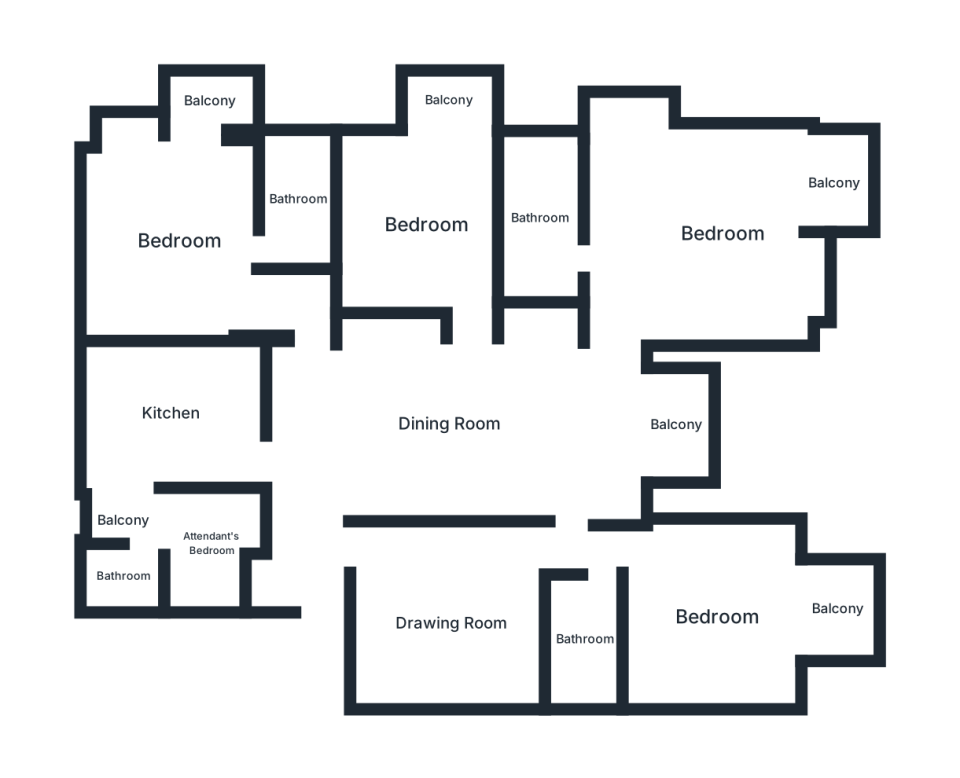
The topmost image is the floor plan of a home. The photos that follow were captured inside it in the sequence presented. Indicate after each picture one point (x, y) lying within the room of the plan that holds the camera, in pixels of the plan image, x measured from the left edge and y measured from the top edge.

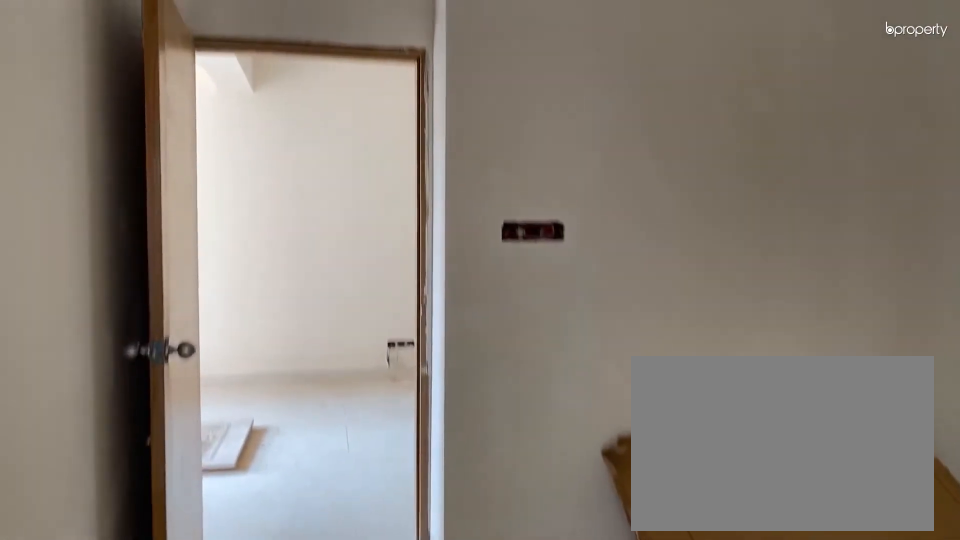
(425, 223)
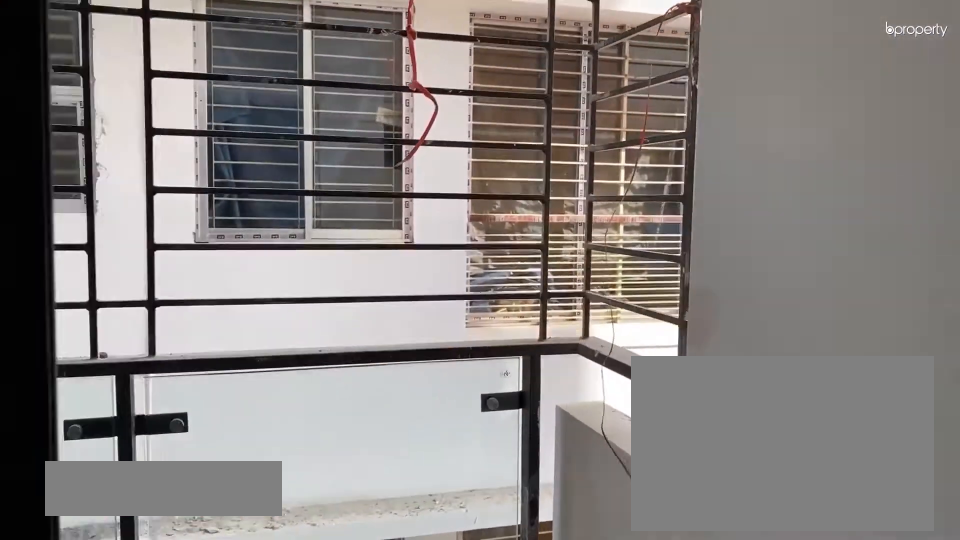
(449, 100)
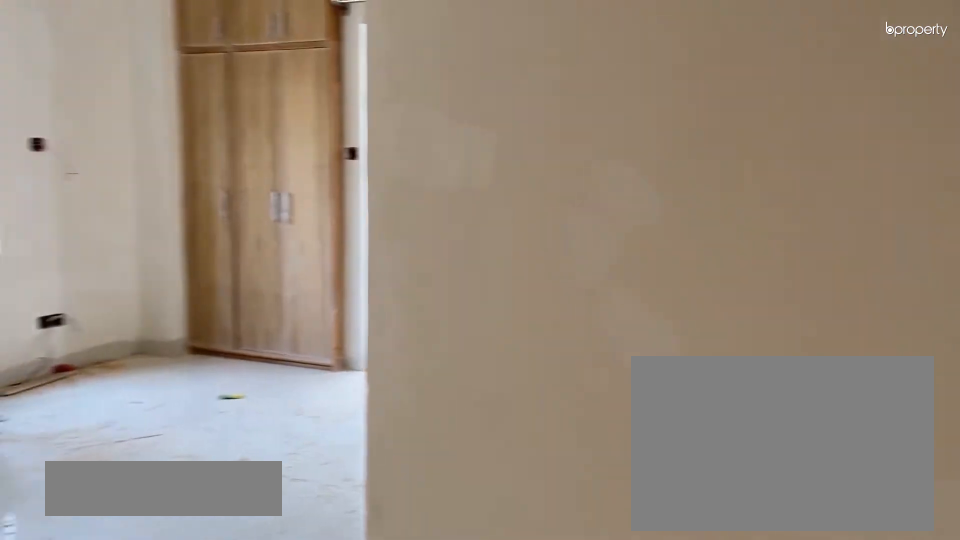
(177, 241)
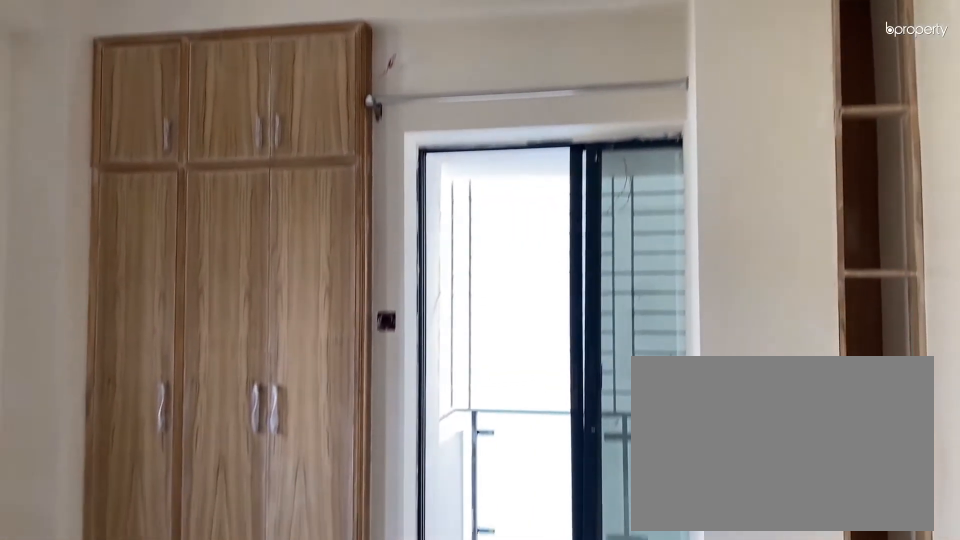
(177, 241)
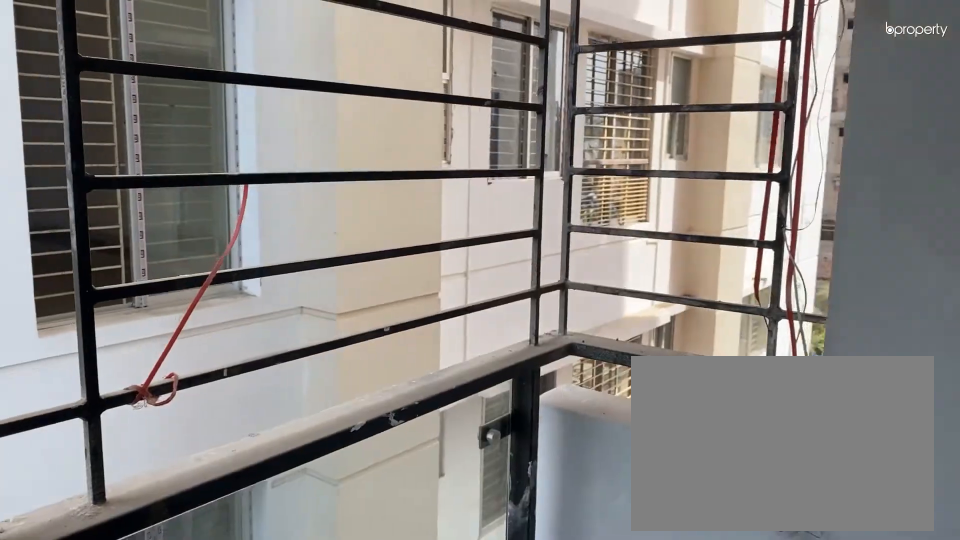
(212, 100)
